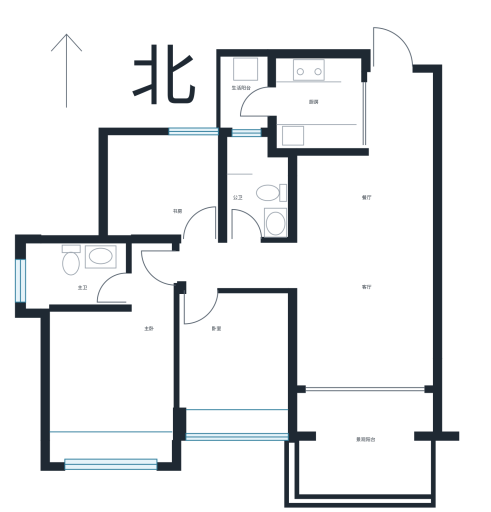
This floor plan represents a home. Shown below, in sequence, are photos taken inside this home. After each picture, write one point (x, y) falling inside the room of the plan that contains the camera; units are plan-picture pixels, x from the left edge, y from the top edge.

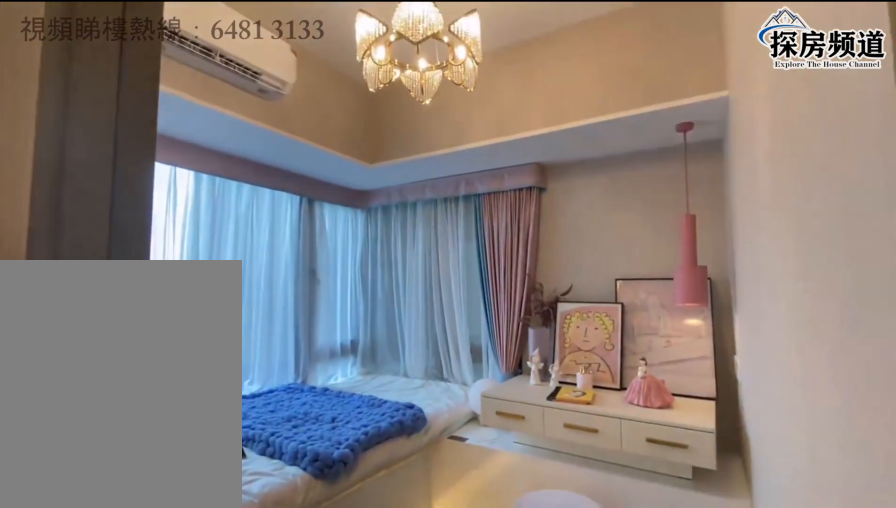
(171, 198)
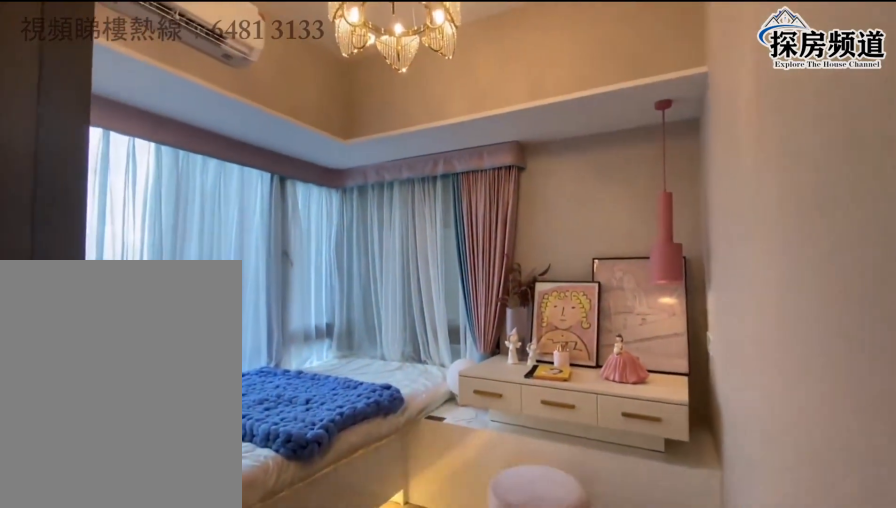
(172, 209)
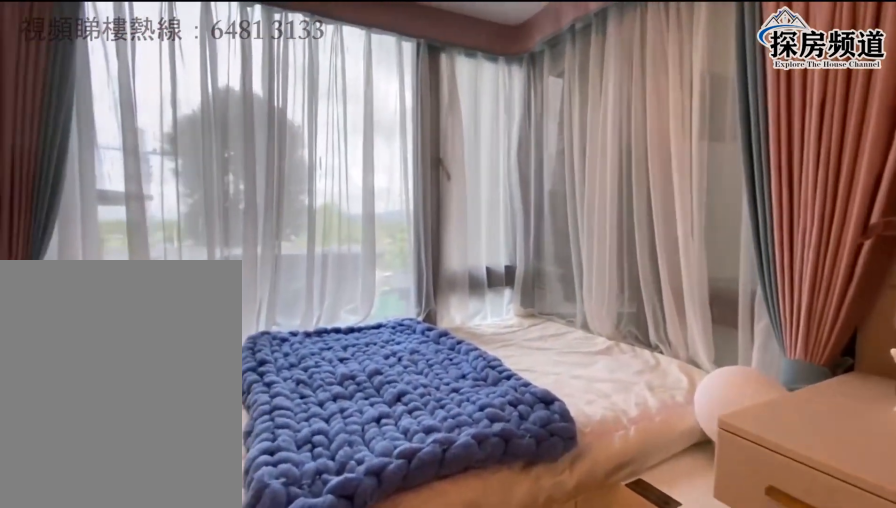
(172, 199)
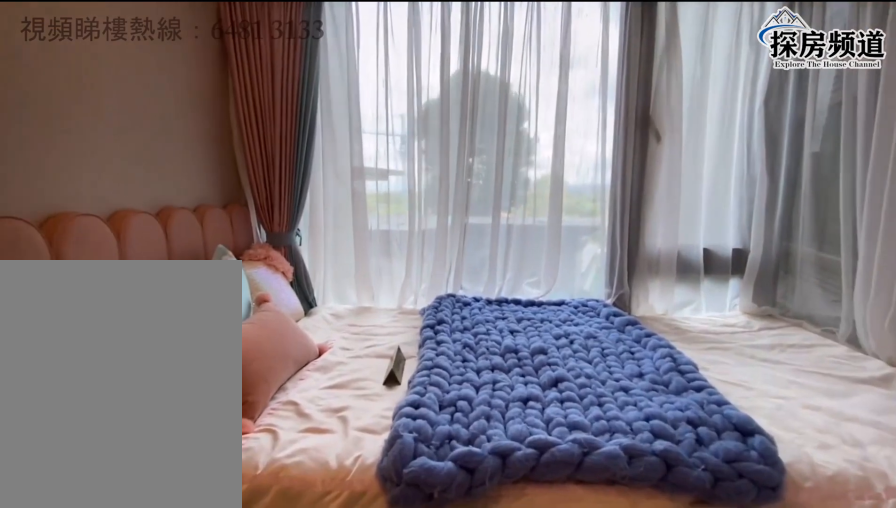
(171, 198)
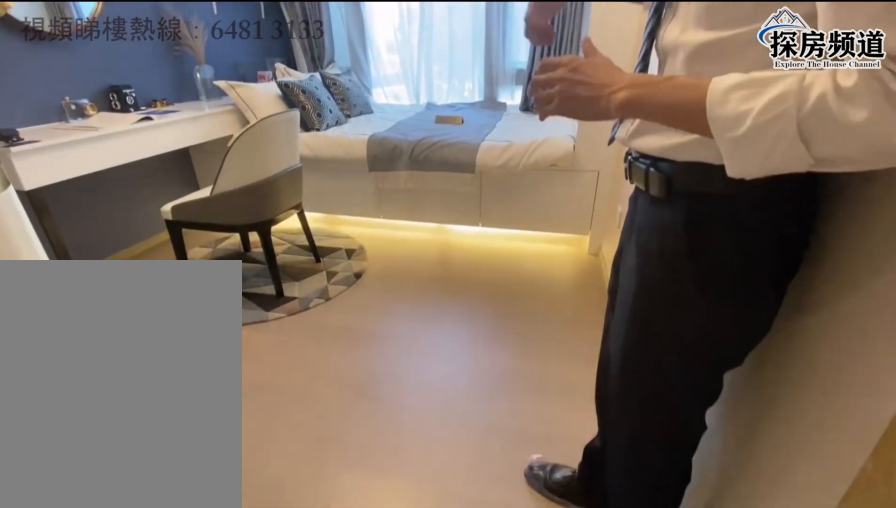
(238, 348)
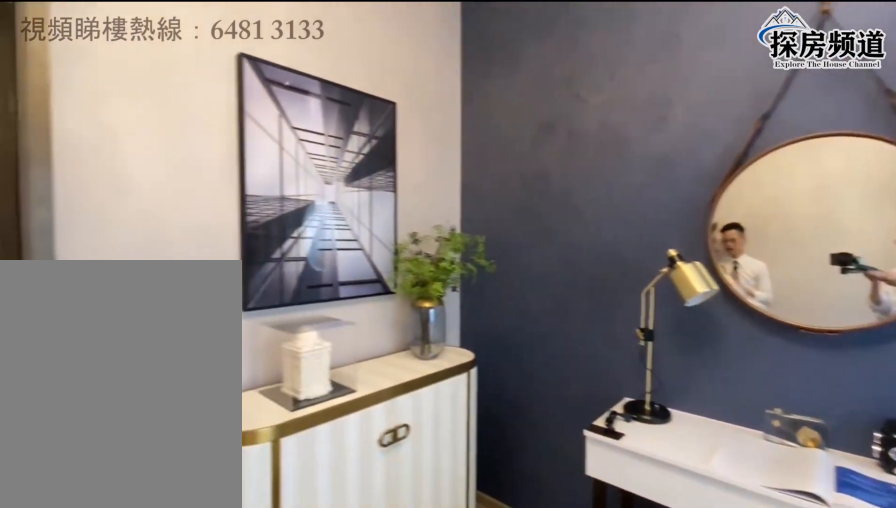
(239, 356)
